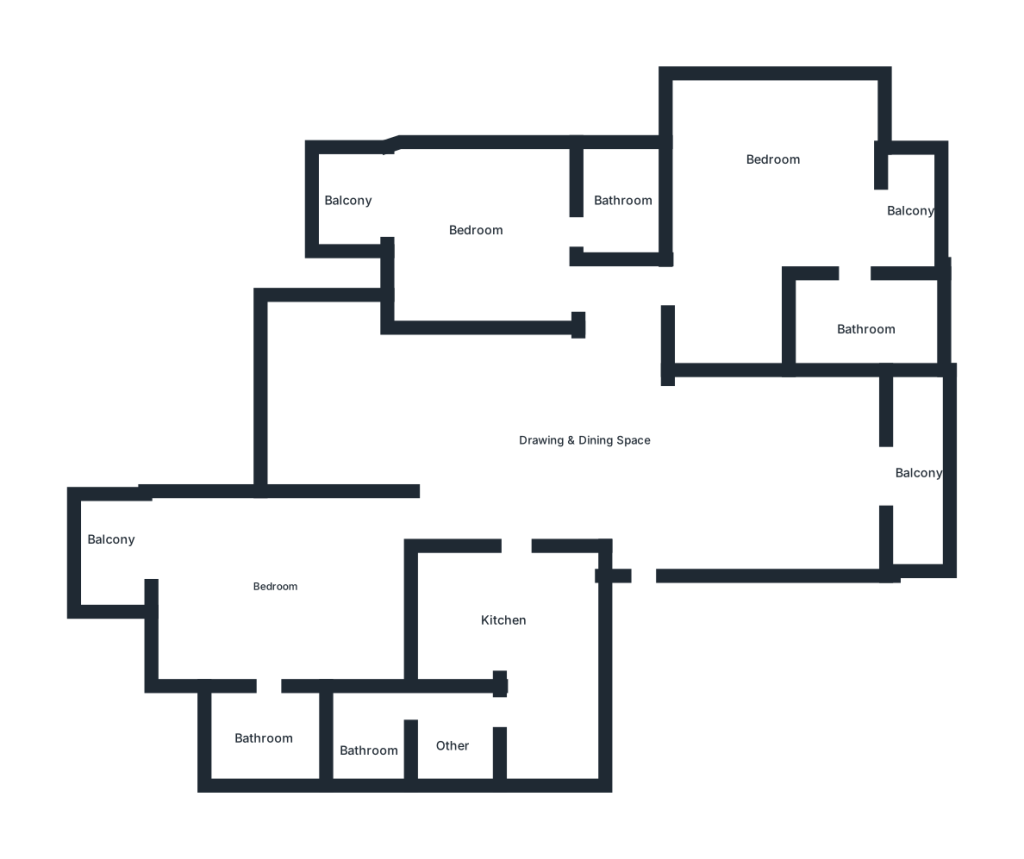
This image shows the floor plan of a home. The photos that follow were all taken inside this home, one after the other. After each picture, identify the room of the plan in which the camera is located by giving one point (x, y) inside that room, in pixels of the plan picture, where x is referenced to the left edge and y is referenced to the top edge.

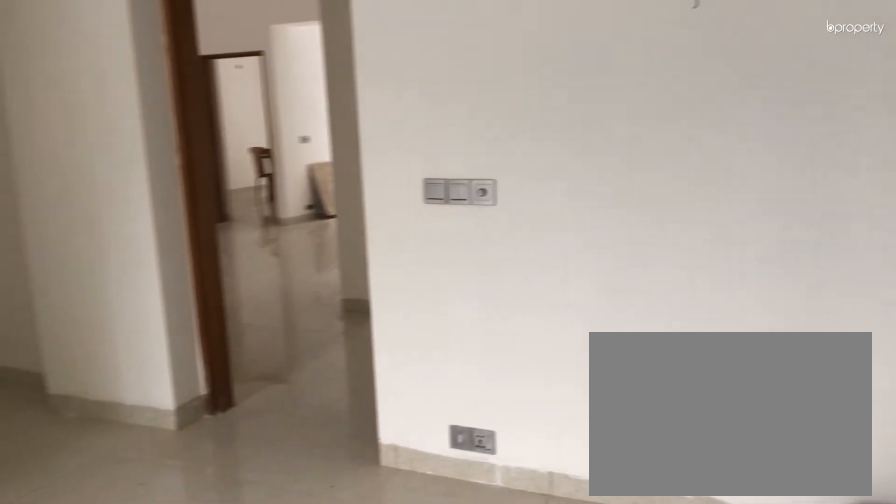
(781, 207)
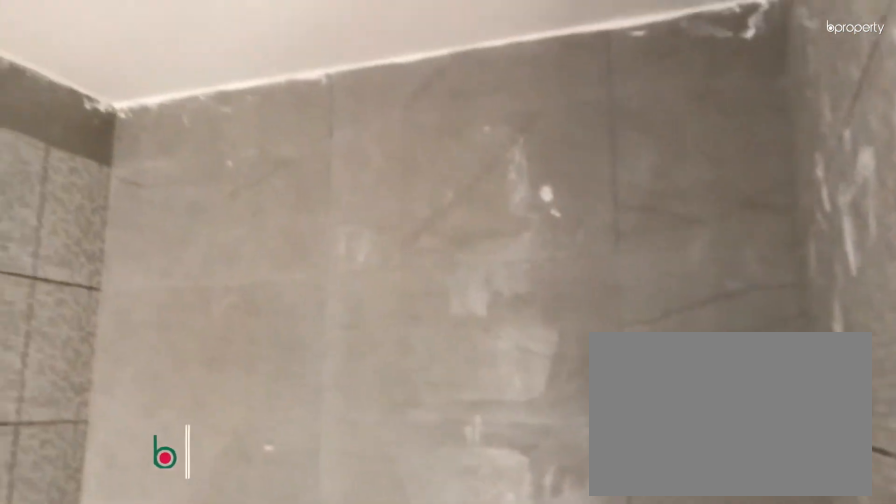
(856, 328)
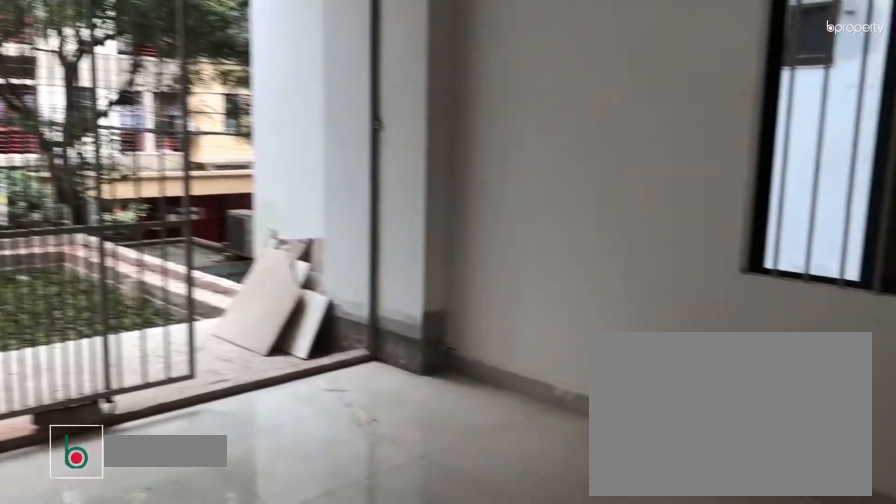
(505, 236)
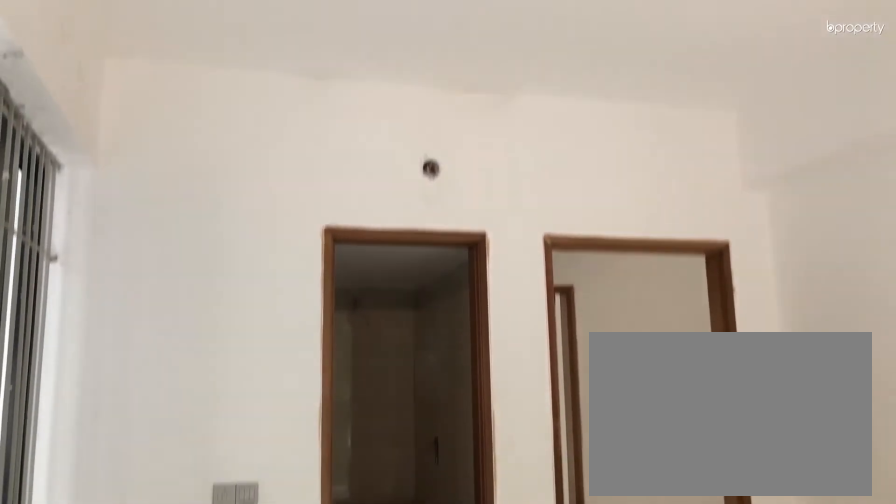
(506, 236)
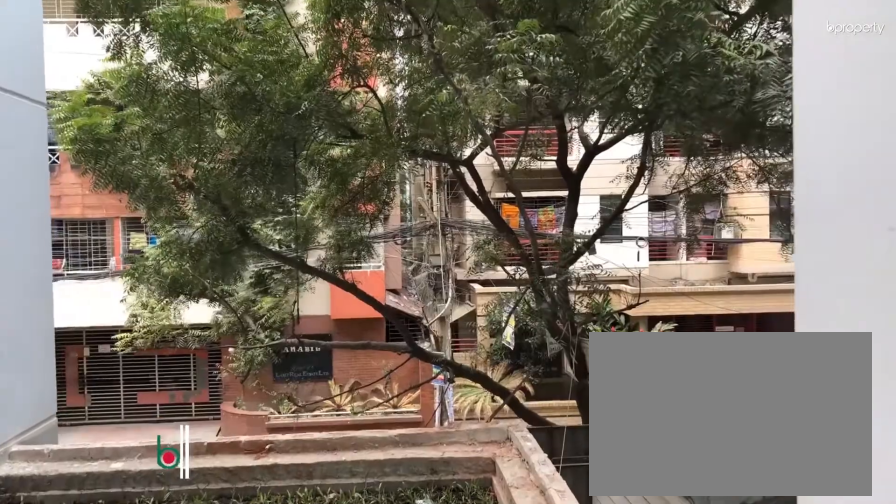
(383, 202)
